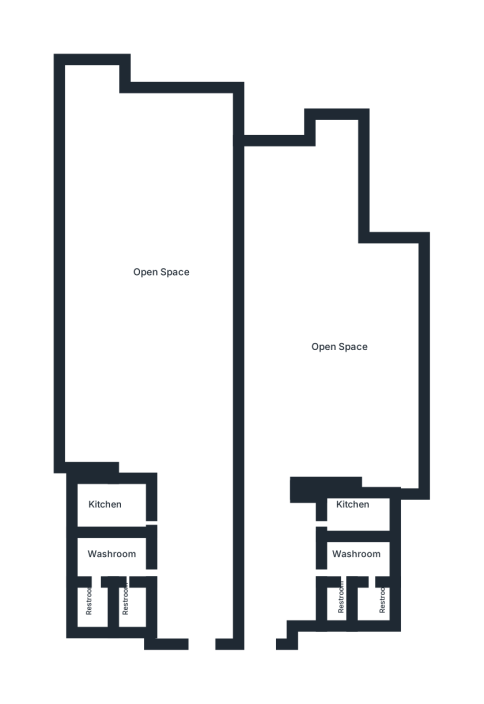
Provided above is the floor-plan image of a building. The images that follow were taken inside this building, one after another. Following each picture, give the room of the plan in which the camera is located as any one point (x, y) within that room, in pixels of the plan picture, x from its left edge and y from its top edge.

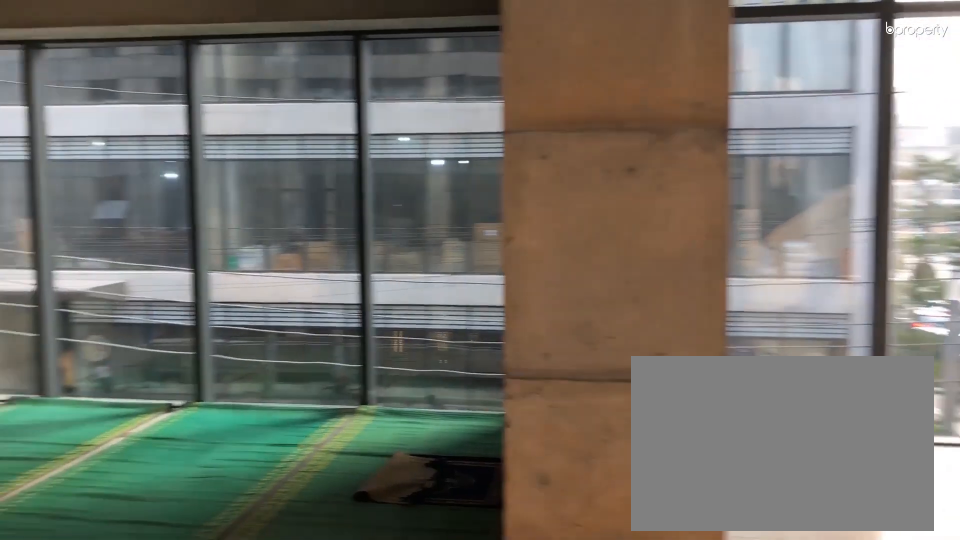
(160, 245)
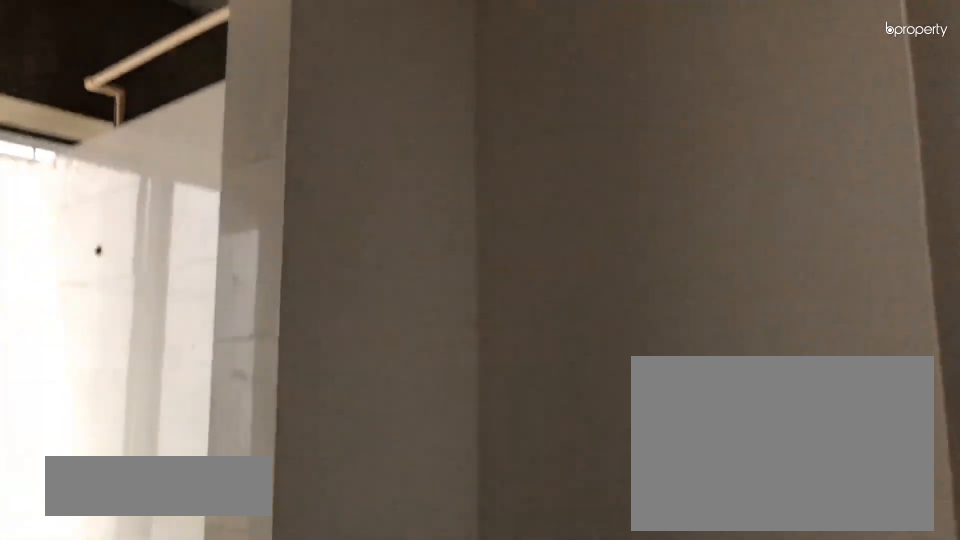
(121, 566)
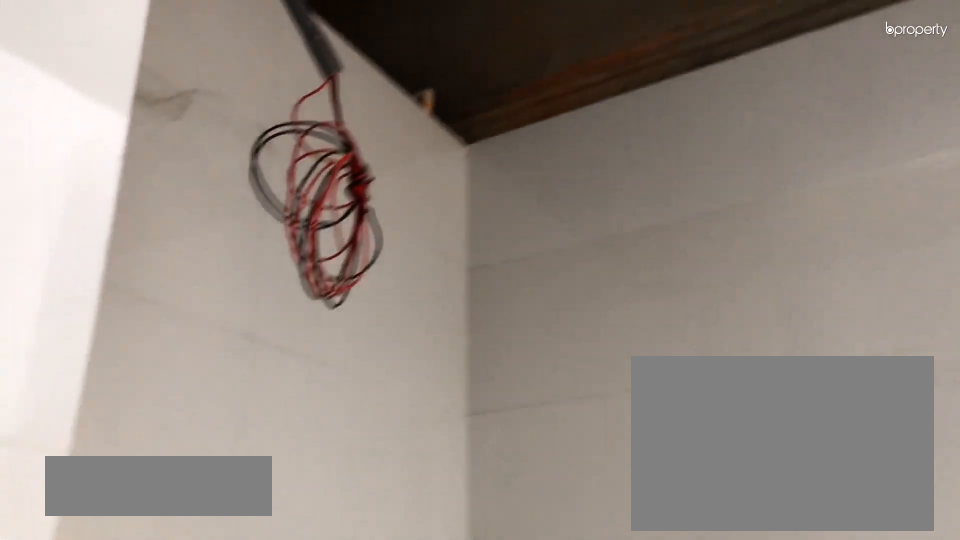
(93, 604)
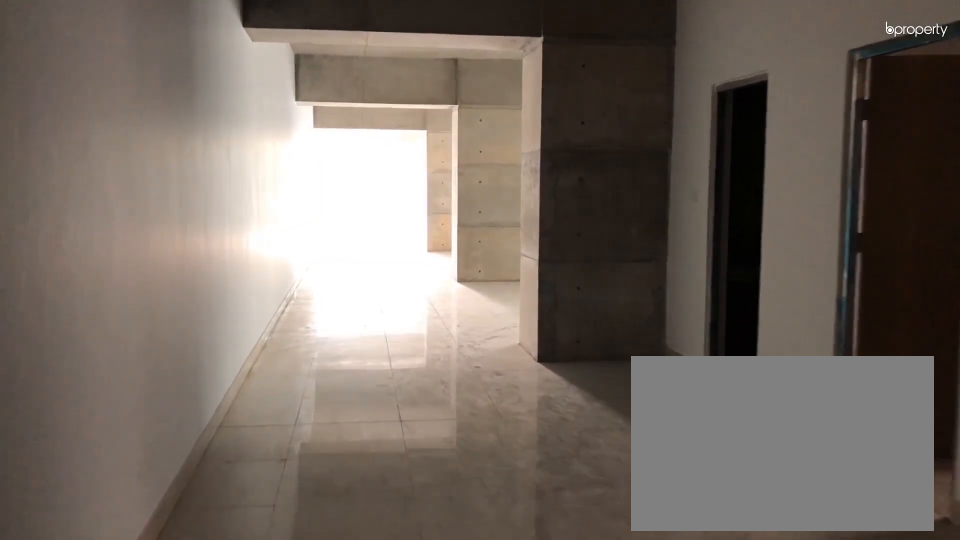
(271, 599)
